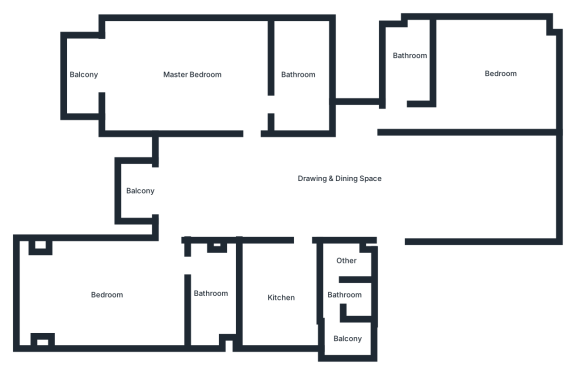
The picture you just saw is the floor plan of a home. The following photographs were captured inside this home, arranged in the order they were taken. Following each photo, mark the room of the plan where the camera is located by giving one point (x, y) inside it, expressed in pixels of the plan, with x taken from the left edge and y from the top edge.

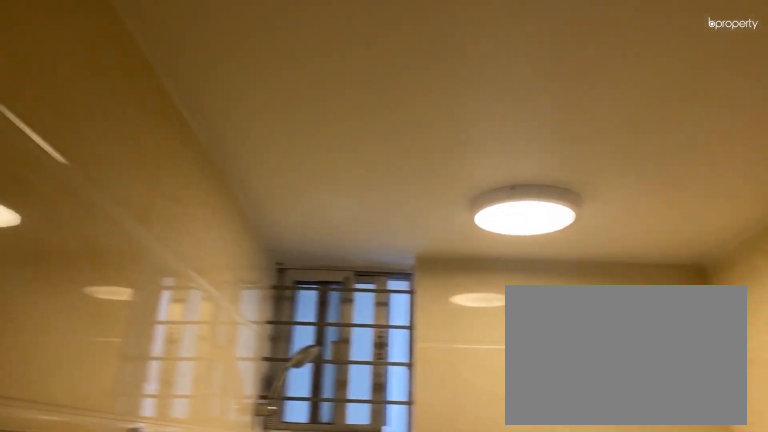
(294, 74)
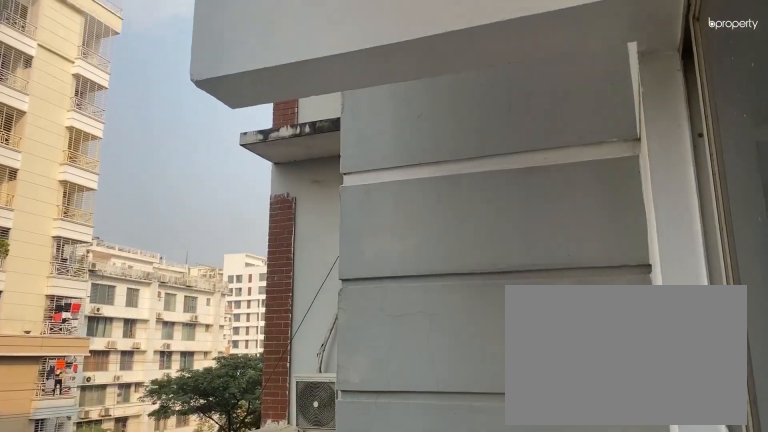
(84, 72)
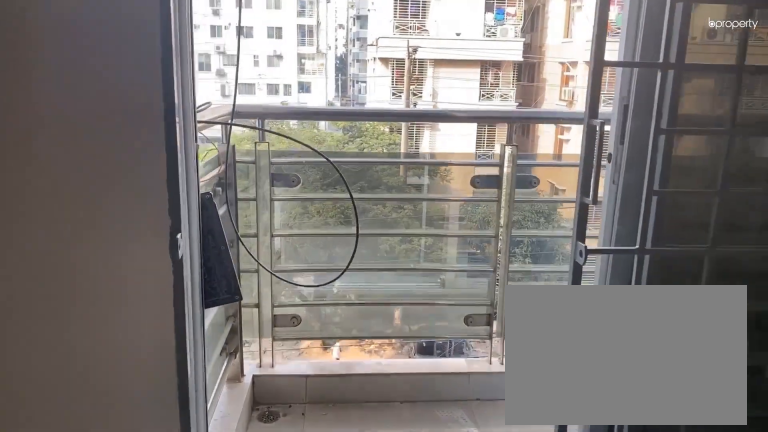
(207, 194)
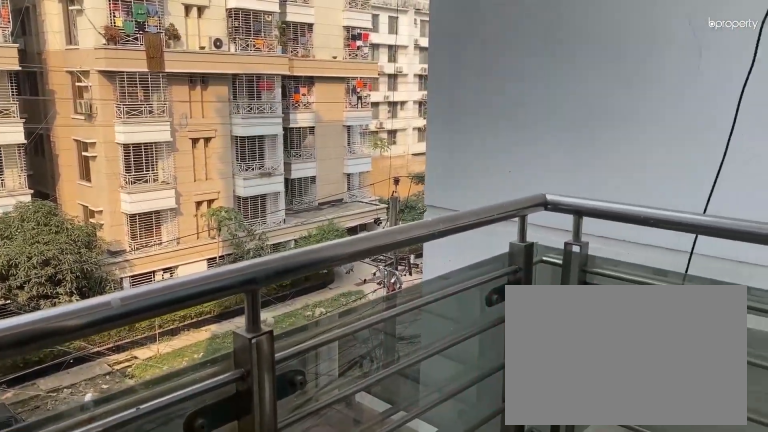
(141, 193)
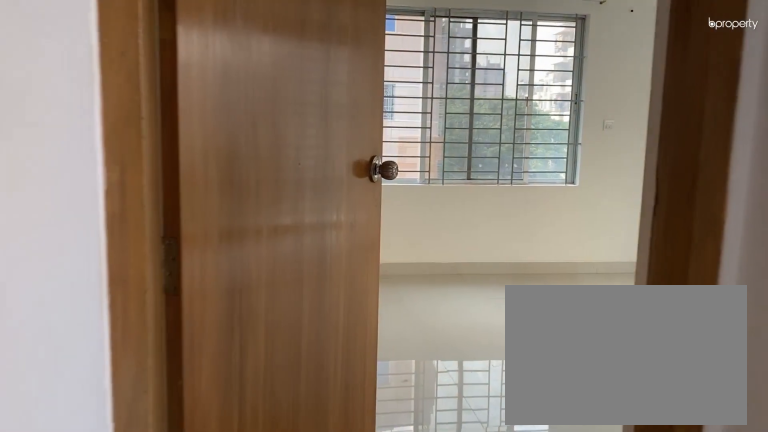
(174, 242)
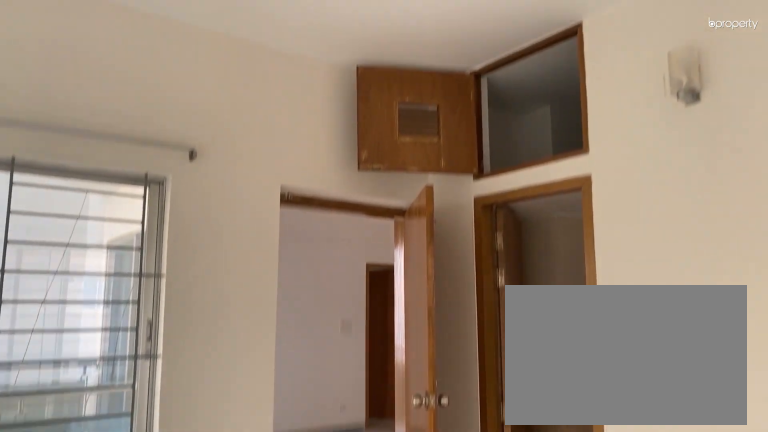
(113, 303)
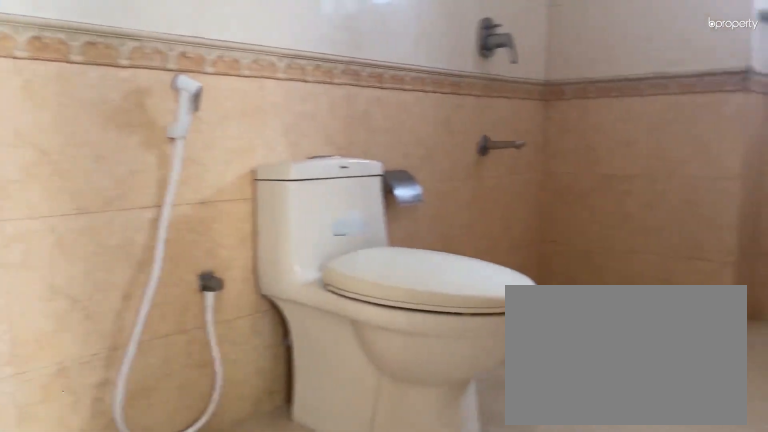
(217, 295)
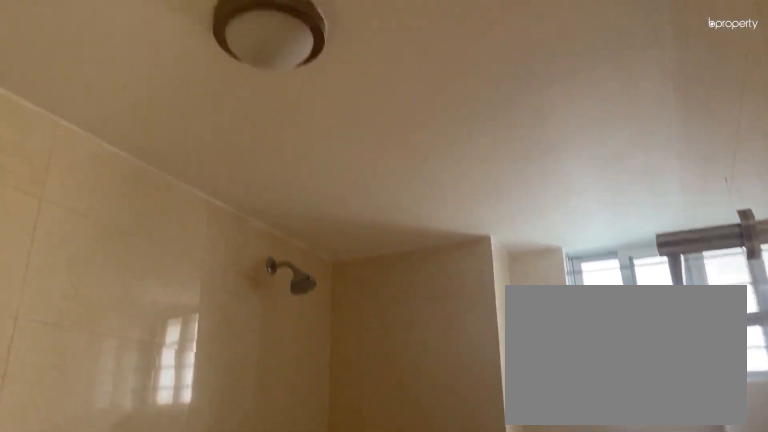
(217, 295)
